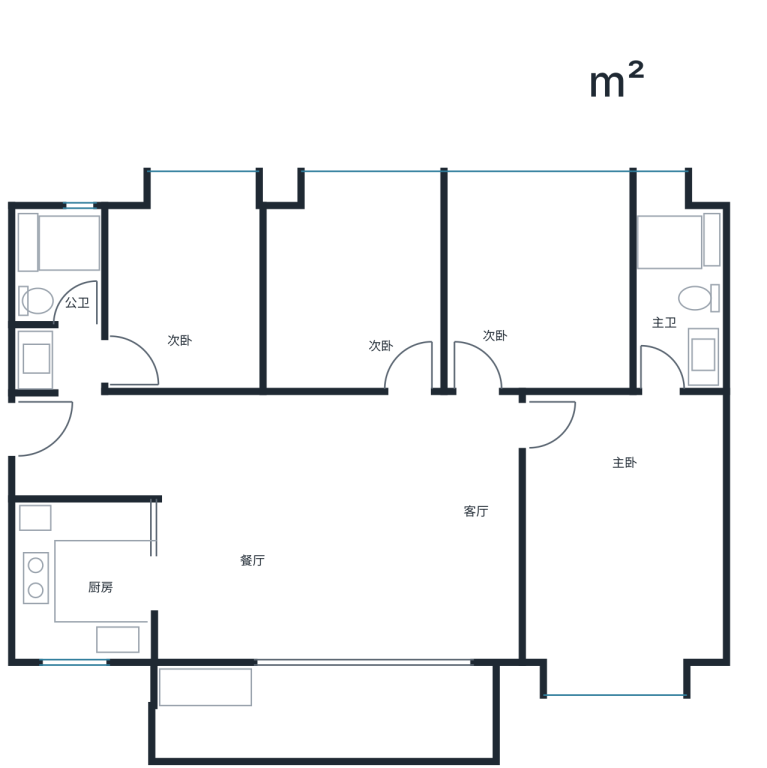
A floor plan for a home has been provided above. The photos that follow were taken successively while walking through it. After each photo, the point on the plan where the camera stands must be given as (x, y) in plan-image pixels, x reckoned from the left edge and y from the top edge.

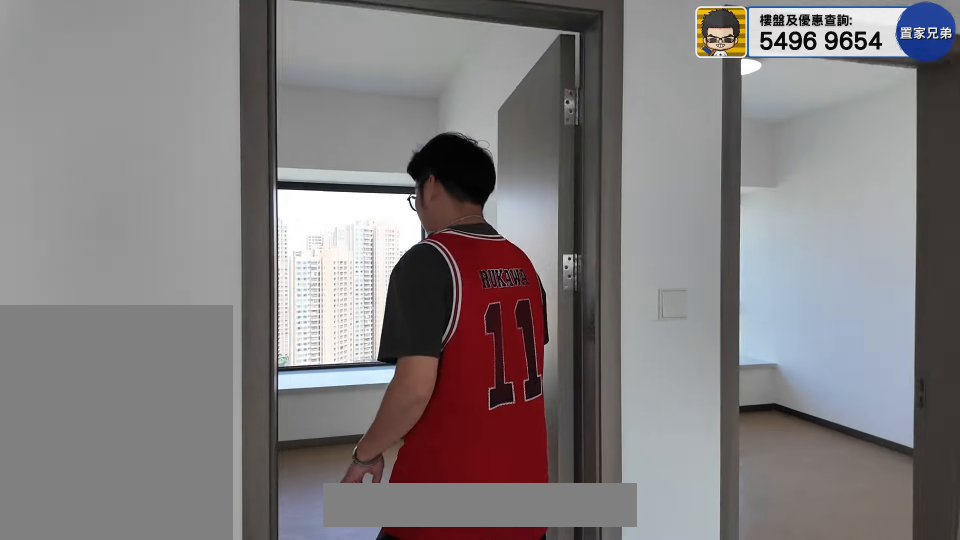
(389, 369)
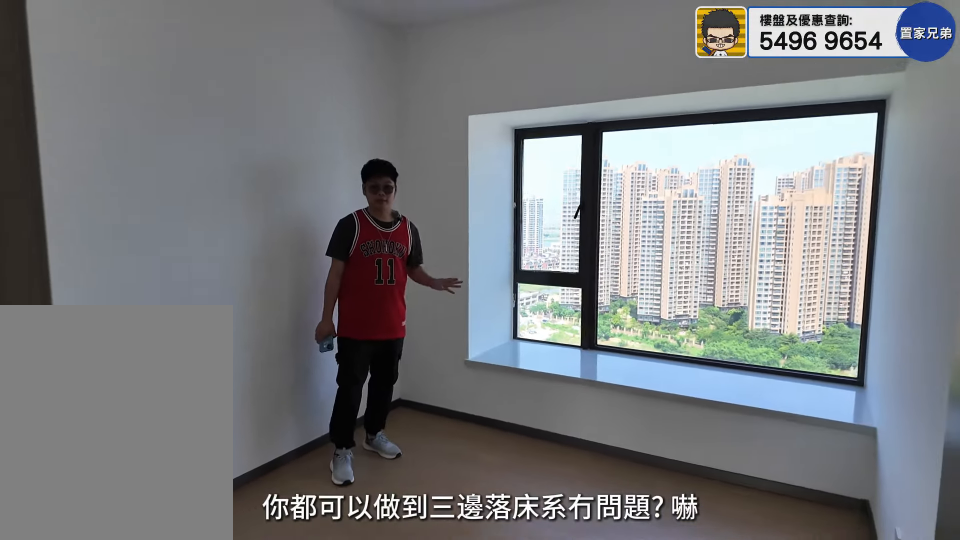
(357, 315)
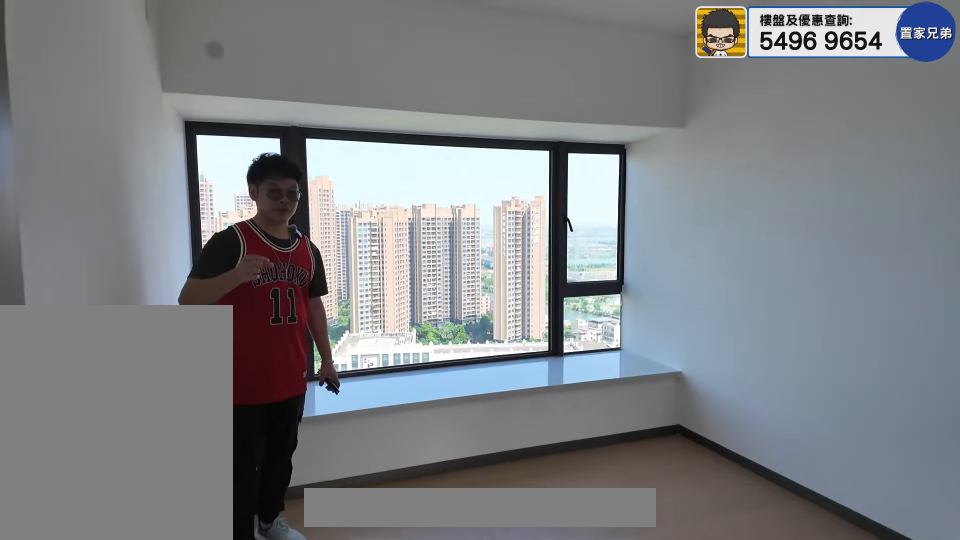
(545, 331)
